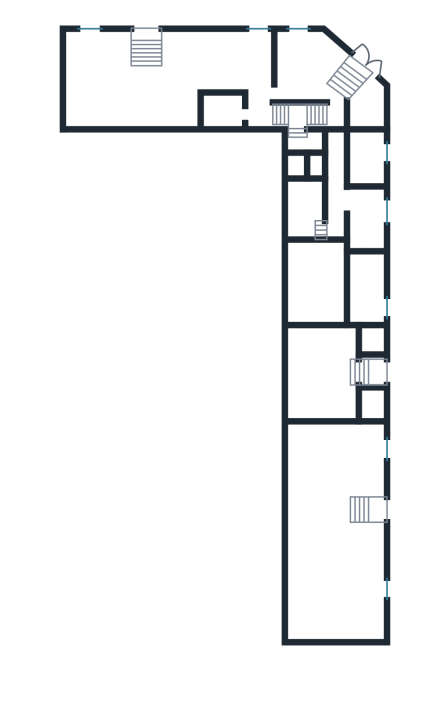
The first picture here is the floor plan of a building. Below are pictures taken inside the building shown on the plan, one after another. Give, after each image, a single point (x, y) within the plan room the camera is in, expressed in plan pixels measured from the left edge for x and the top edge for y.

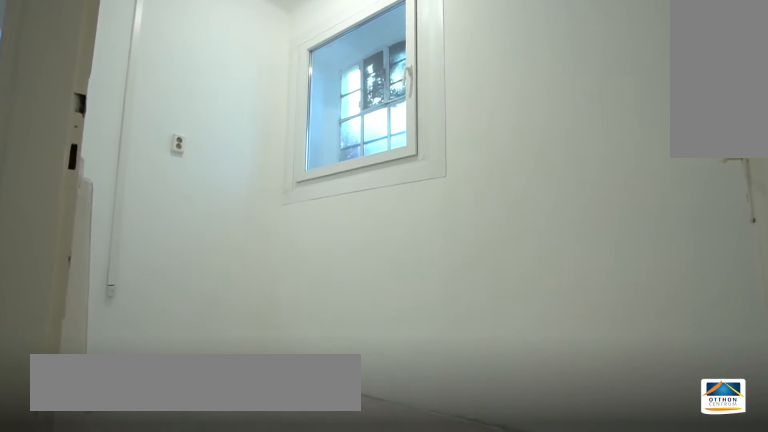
(365, 211)
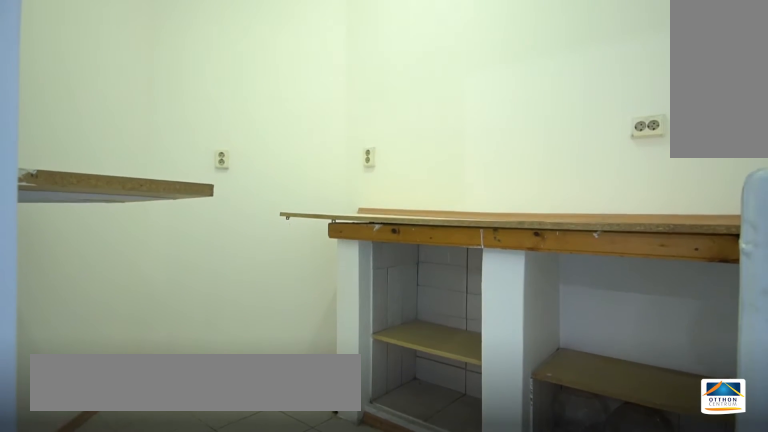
(368, 157)
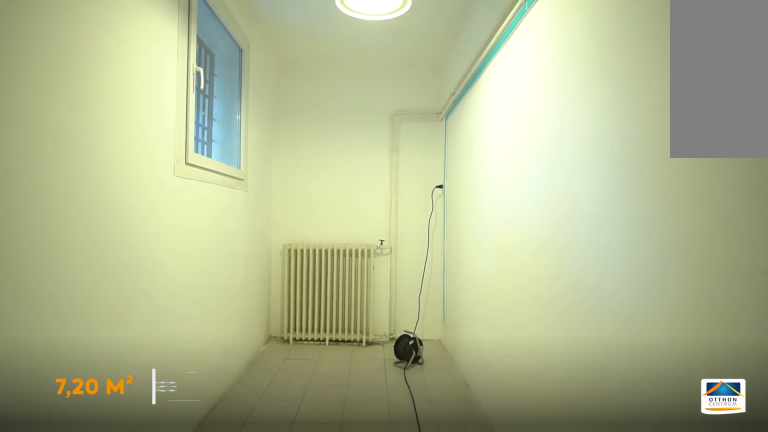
(364, 309)
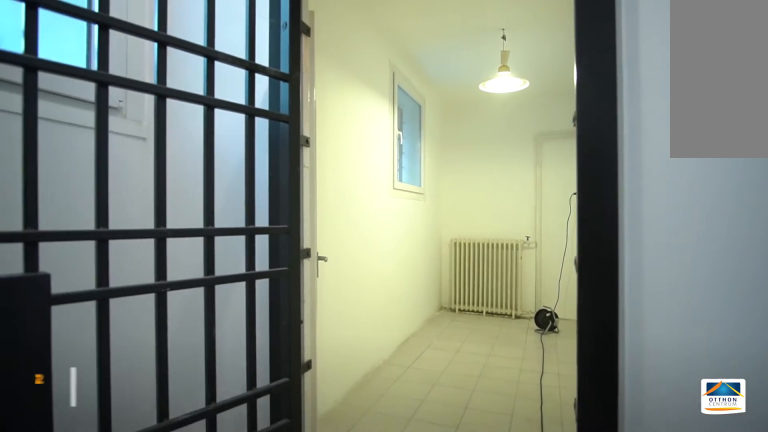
(364, 309)
